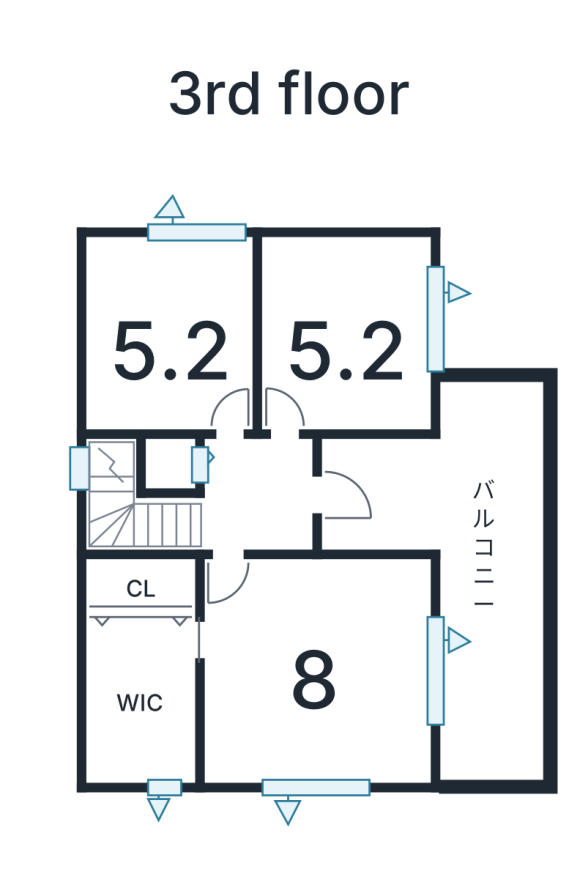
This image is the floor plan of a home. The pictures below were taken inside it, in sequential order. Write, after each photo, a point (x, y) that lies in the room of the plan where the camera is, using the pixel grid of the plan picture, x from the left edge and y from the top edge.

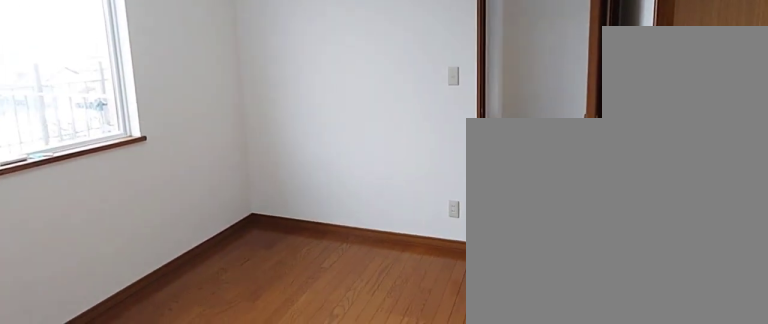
(347, 325)
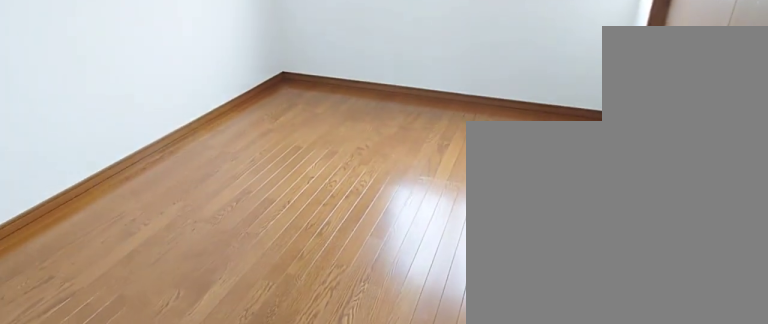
(158, 335)
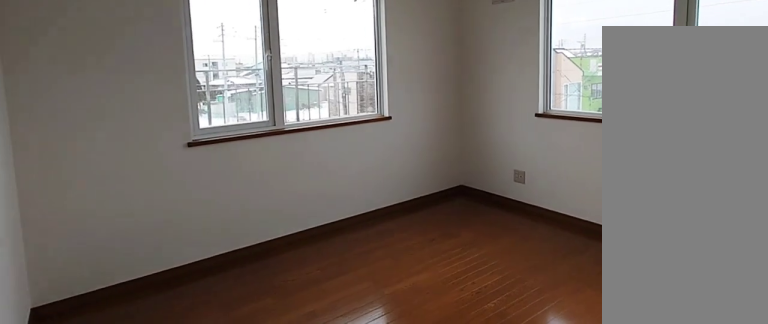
(307, 668)
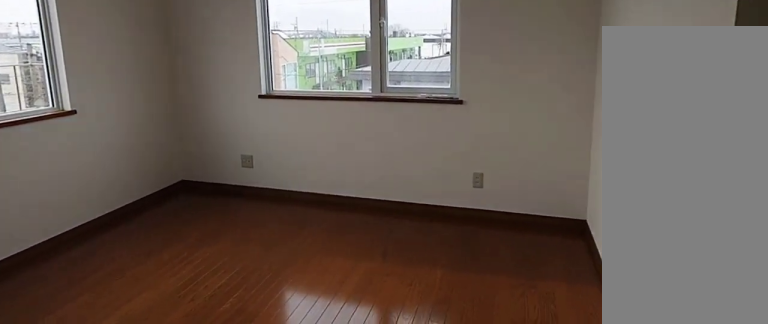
(307, 668)
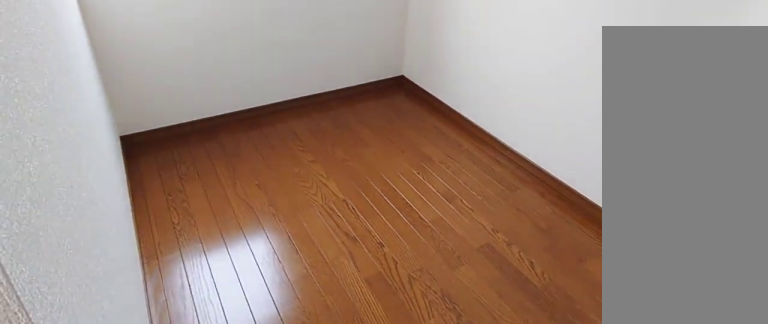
(134, 697)
